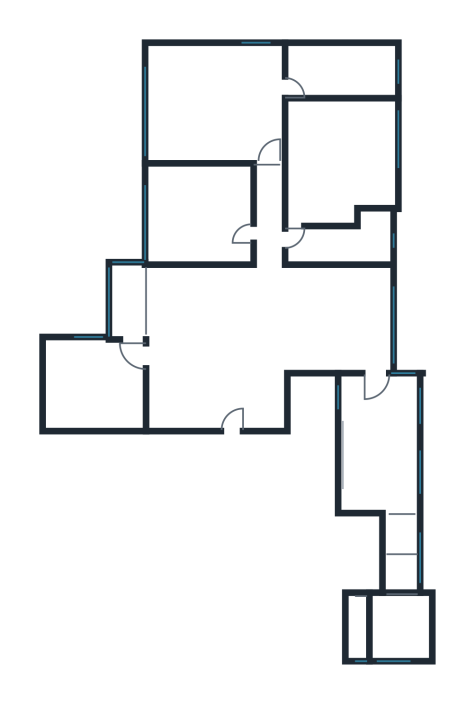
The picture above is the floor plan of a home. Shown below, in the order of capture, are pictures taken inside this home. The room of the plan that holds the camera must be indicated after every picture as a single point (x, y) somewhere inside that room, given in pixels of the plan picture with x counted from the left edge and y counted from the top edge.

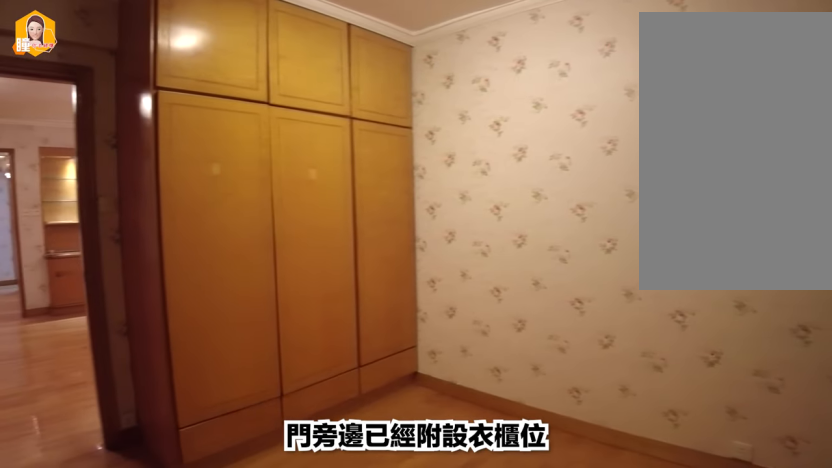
(96, 387)
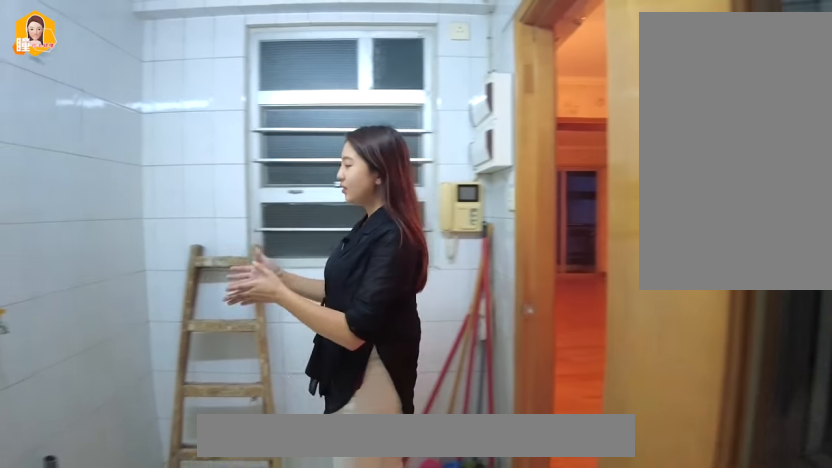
(376, 447)
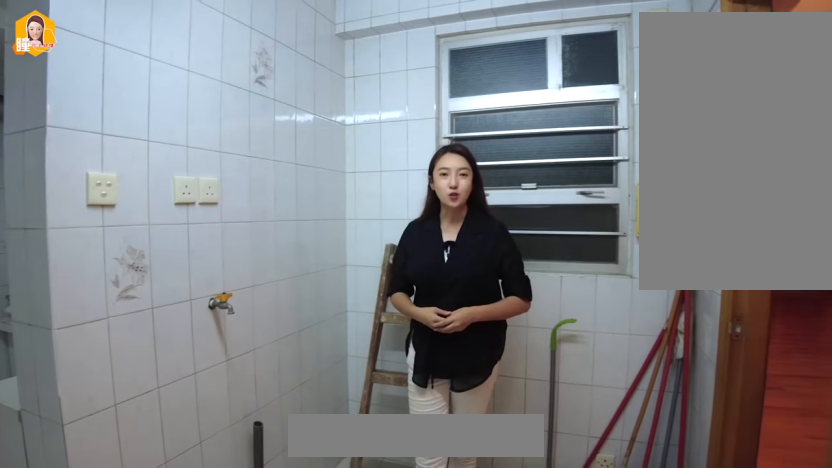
(376, 447)
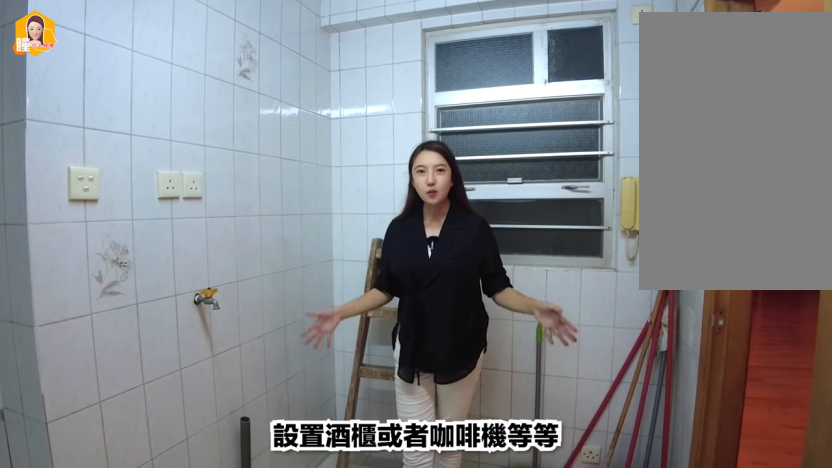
(376, 447)
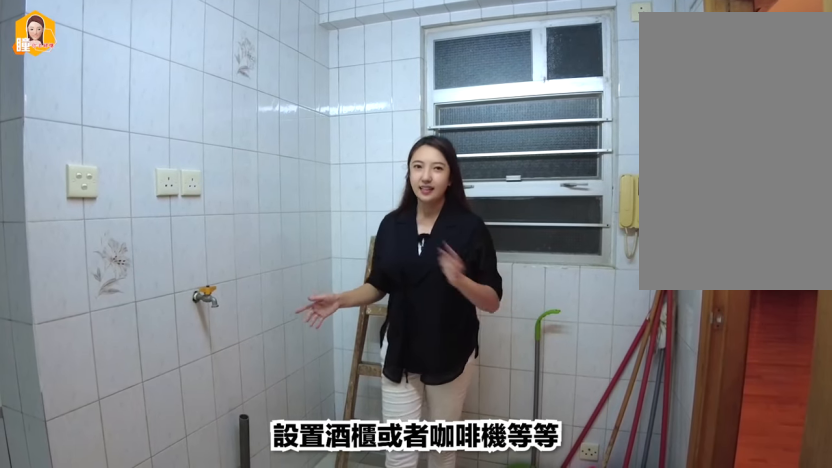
(376, 447)
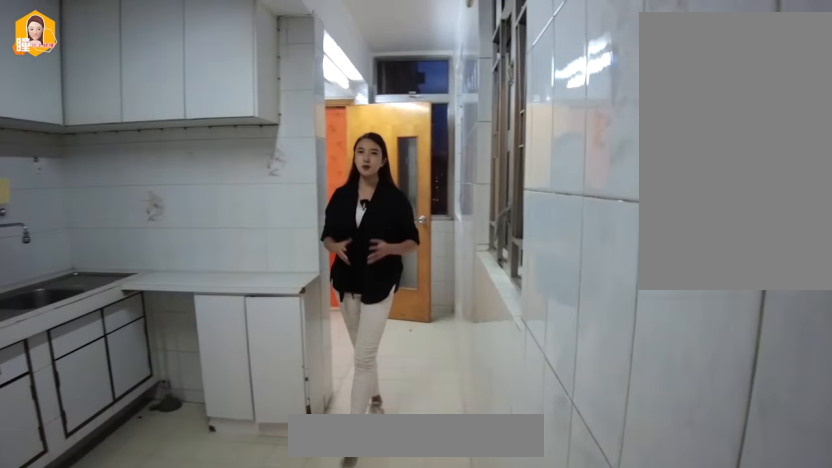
(376, 447)
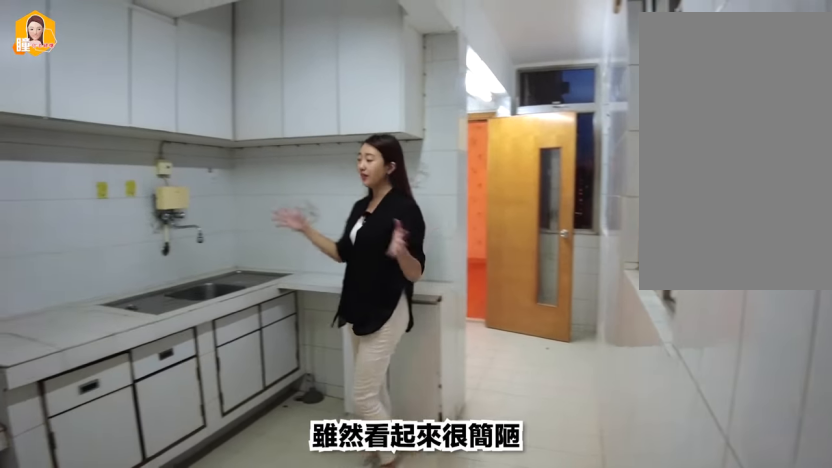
(376, 447)
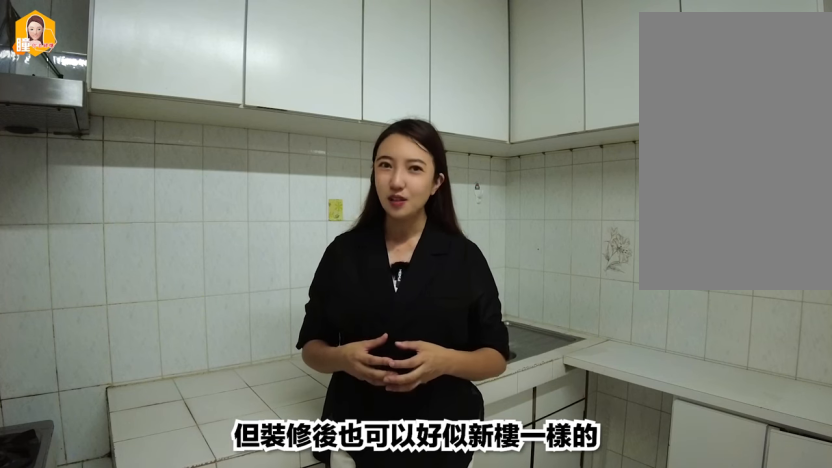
(376, 447)
